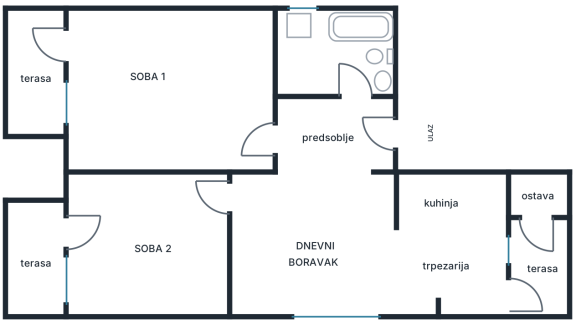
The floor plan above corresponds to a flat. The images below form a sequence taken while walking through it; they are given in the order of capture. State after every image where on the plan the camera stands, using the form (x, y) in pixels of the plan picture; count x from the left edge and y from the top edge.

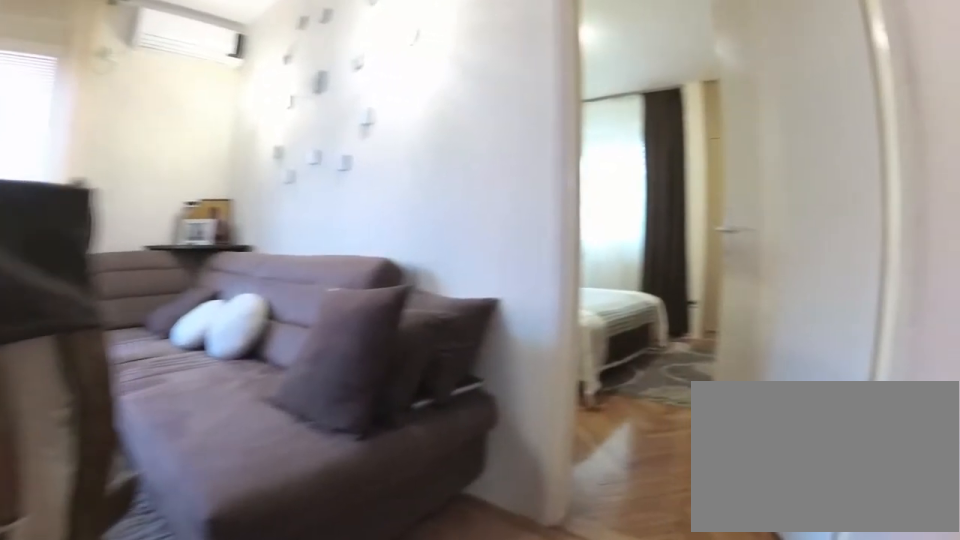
(299, 160)
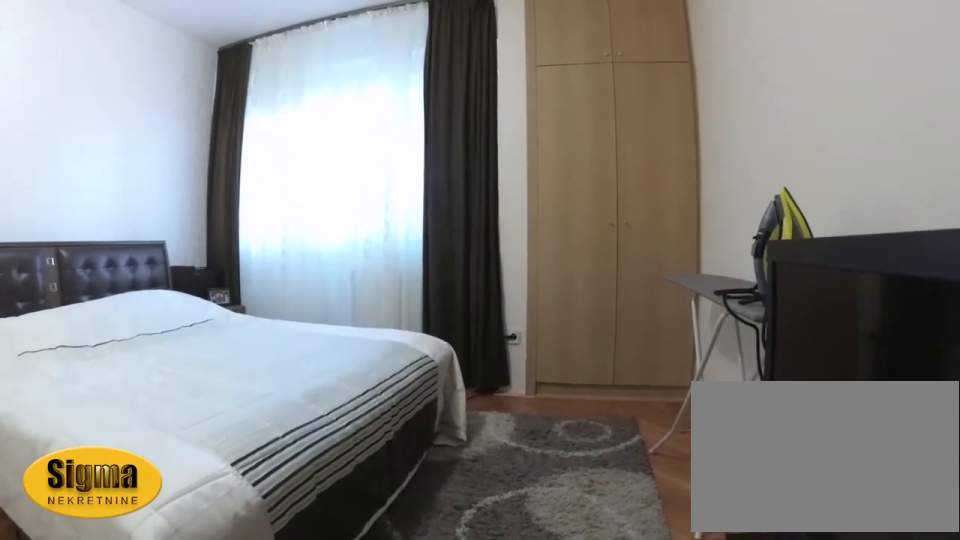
(215, 211)
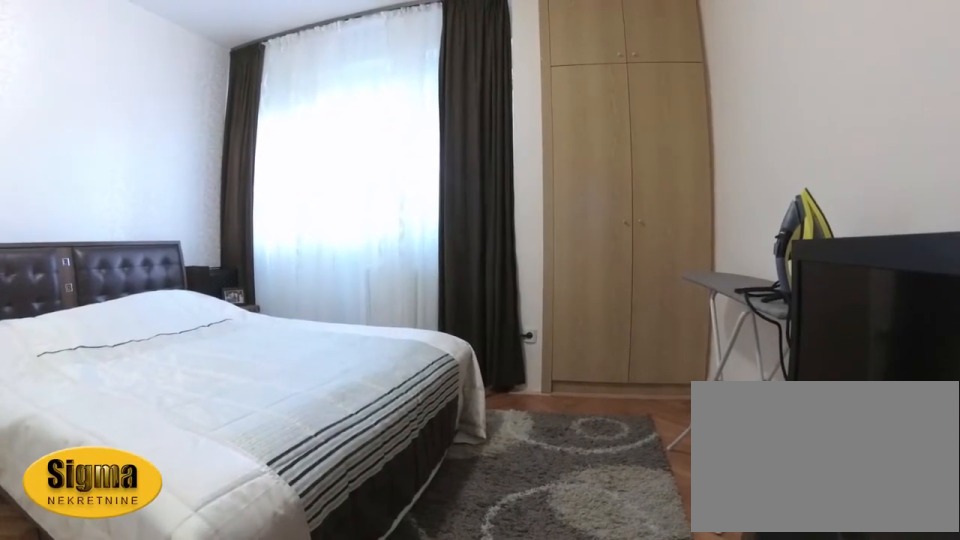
(215, 211)
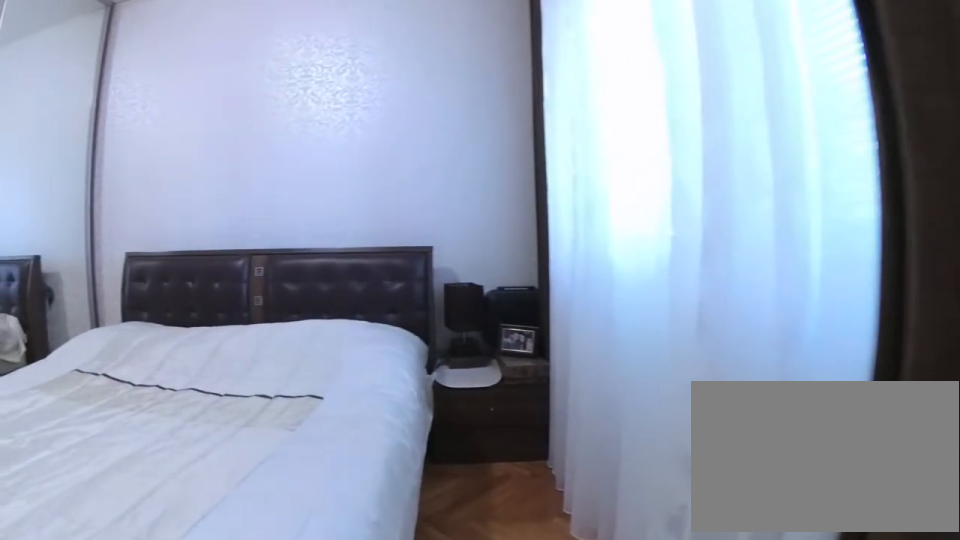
(95, 226)
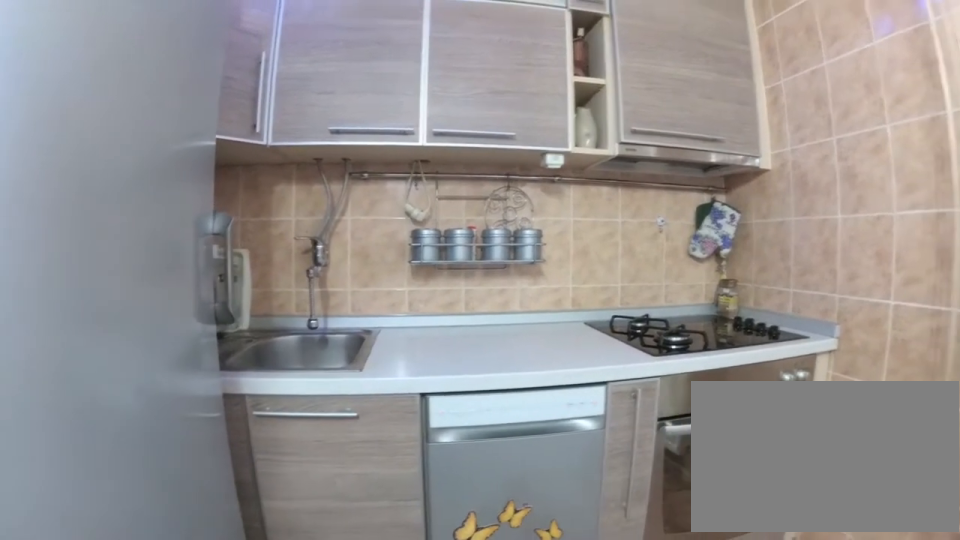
(447, 268)
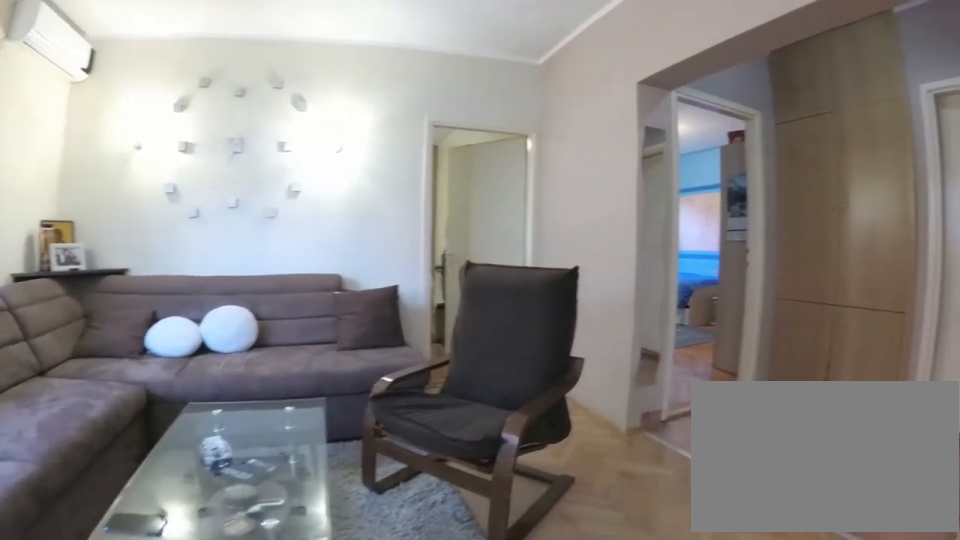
(381, 247)
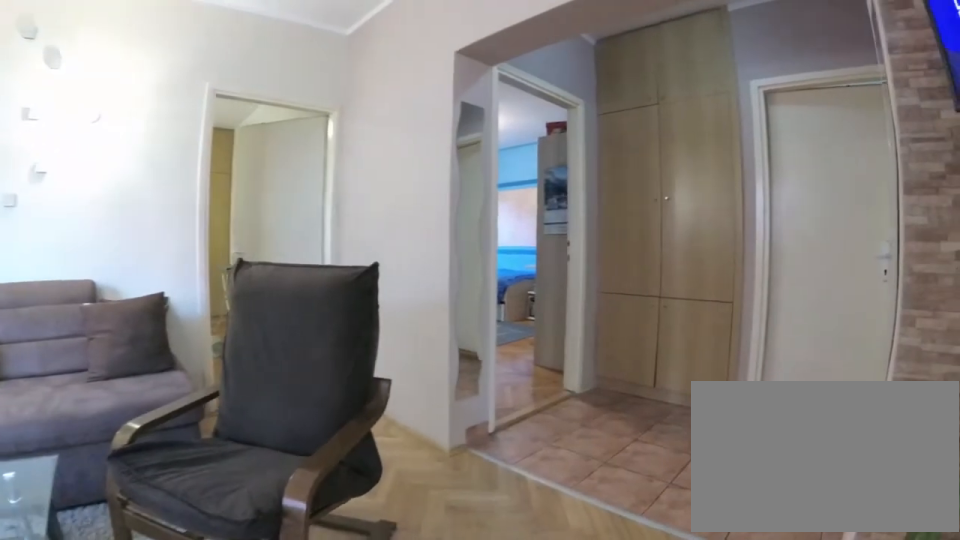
(371, 239)
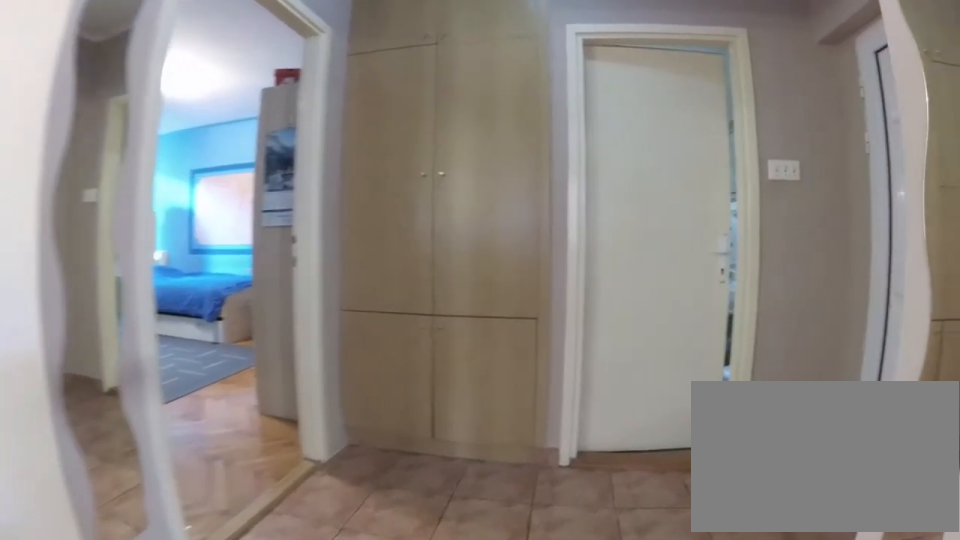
(360, 214)
